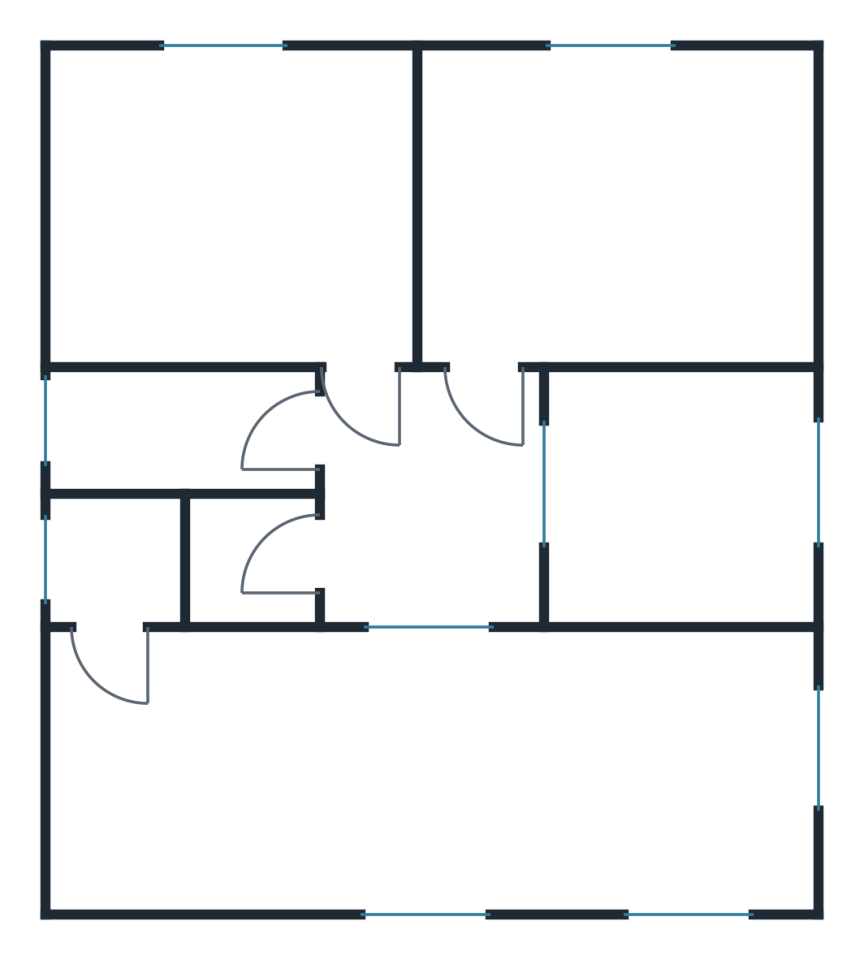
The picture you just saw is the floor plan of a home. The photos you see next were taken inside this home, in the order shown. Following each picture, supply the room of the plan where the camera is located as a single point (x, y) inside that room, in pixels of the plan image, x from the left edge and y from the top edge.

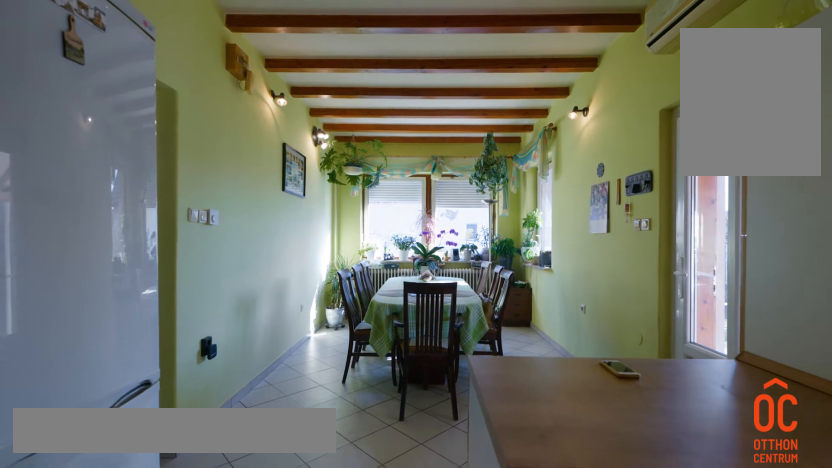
(490, 771)
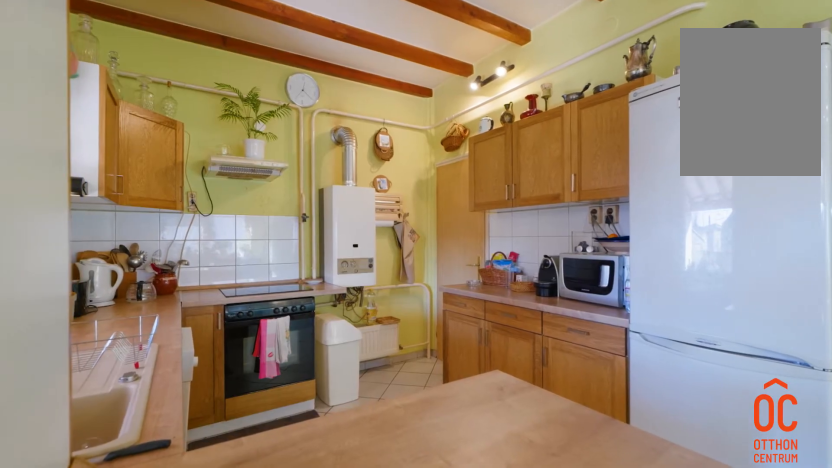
(490, 771)
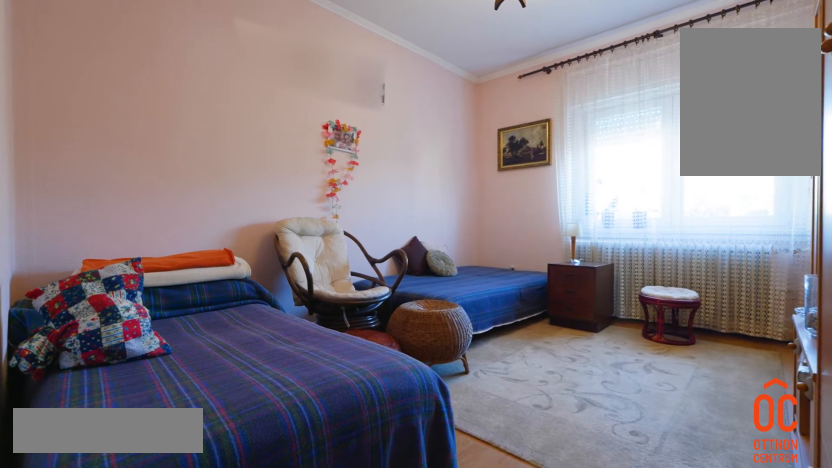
(259, 189)
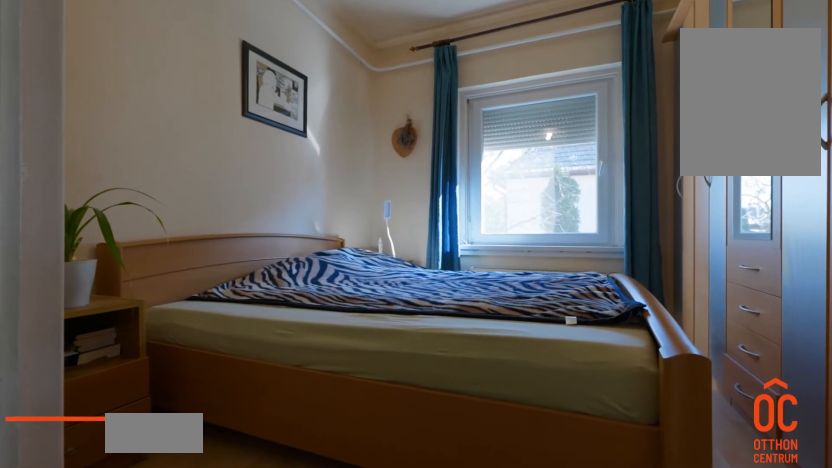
(704, 489)
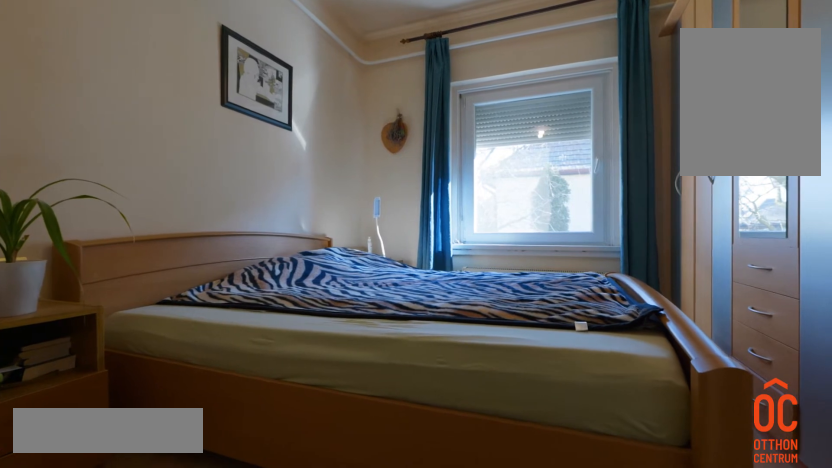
(704, 489)
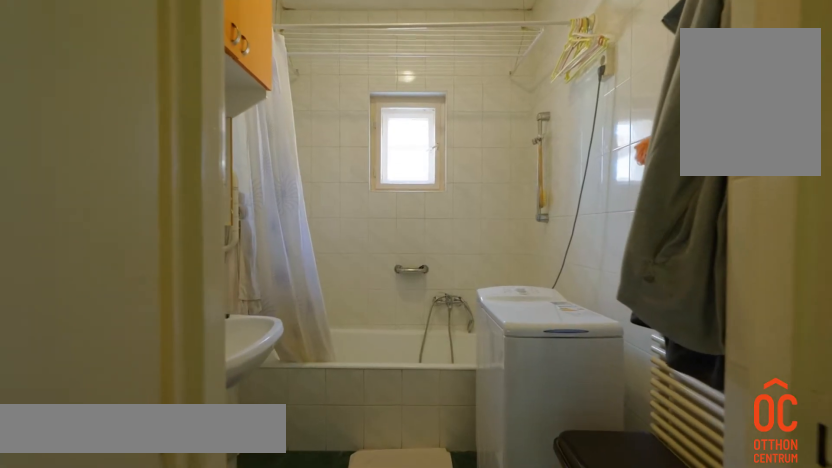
(247, 430)
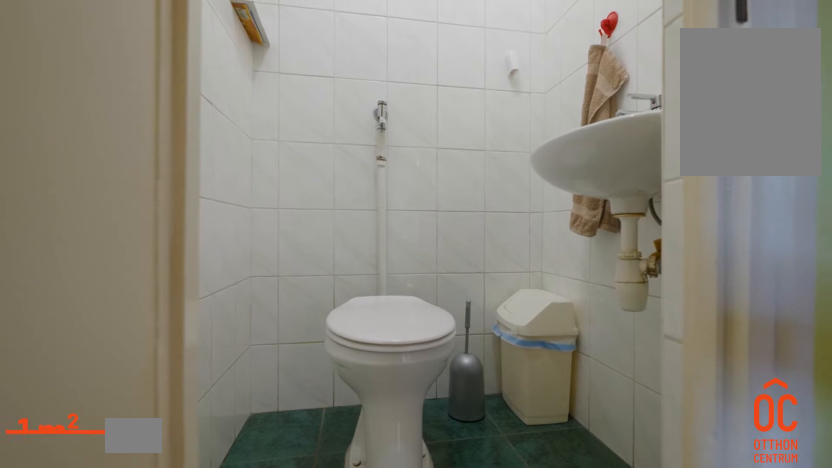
(246, 560)
